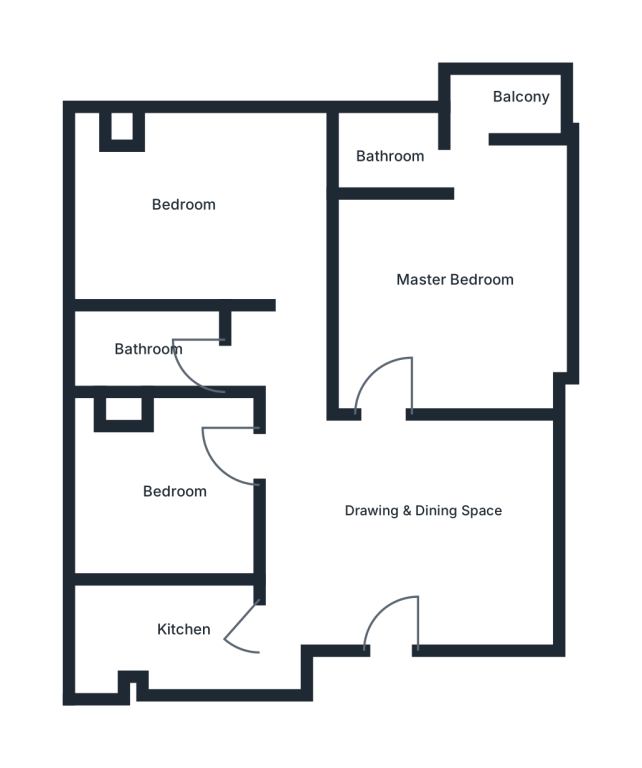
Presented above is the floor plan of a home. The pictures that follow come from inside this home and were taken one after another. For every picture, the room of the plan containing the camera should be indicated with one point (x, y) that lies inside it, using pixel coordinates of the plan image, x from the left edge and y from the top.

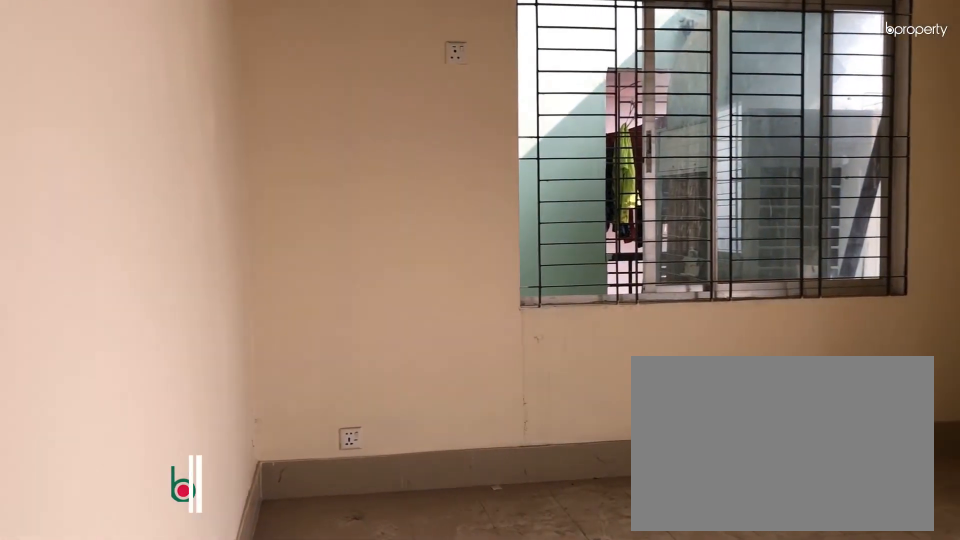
(176, 203)
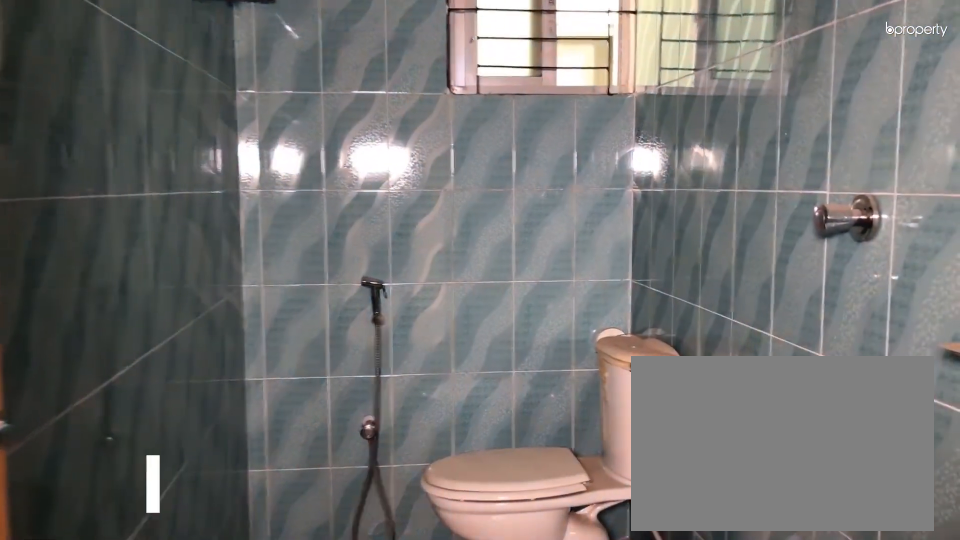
(159, 355)
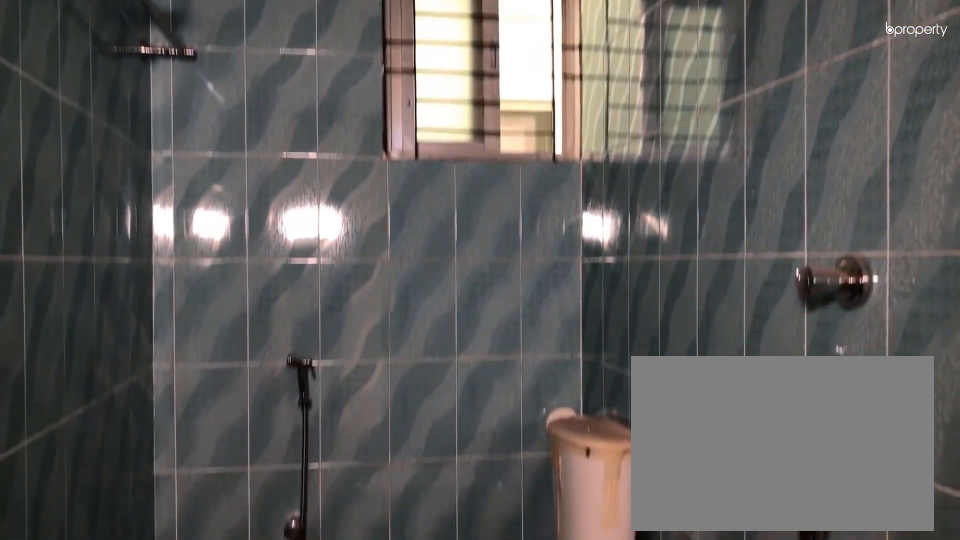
(159, 355)
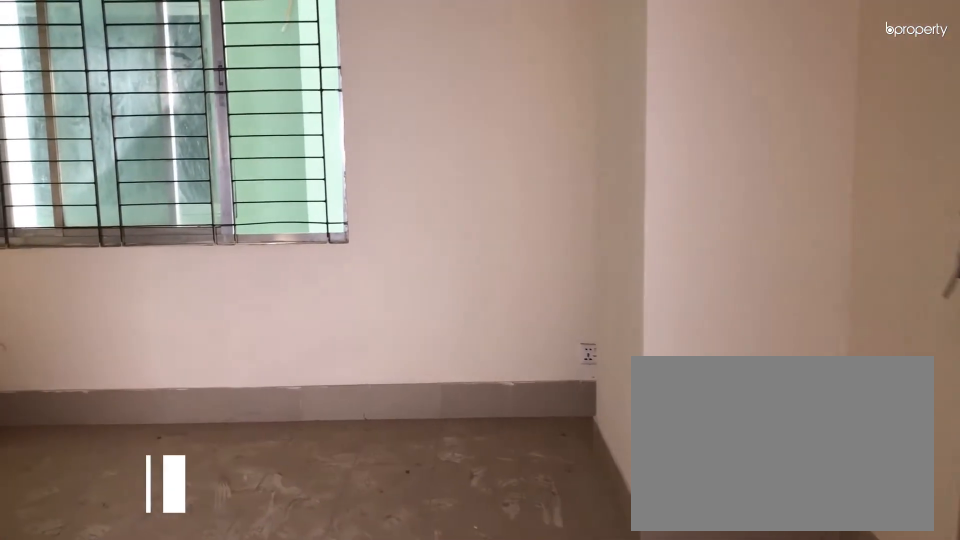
(164, 506)
